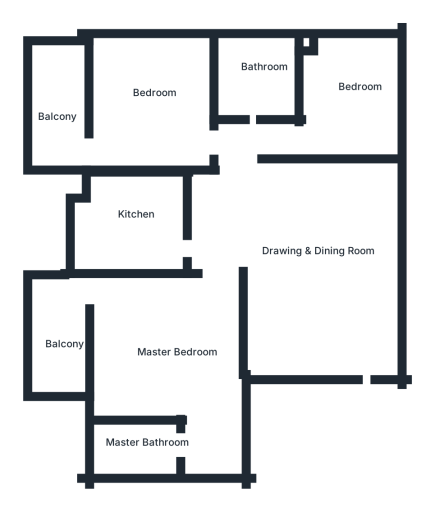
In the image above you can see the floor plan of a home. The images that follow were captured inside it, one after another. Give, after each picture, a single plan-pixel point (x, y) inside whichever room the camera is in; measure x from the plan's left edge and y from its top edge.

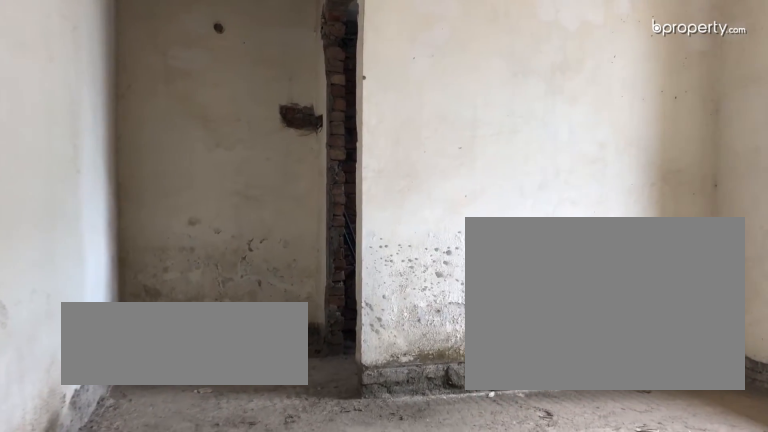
(184, 346)
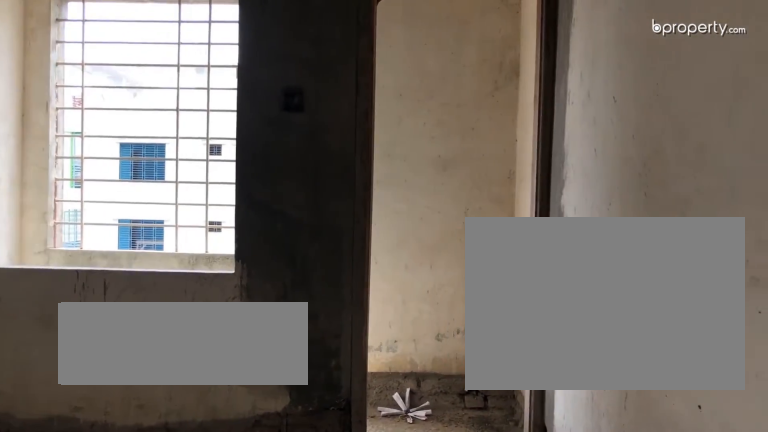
(184, 346)
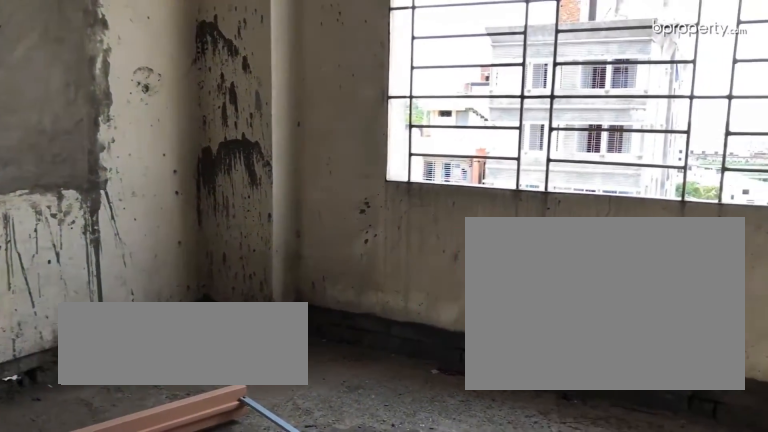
(155, 116)
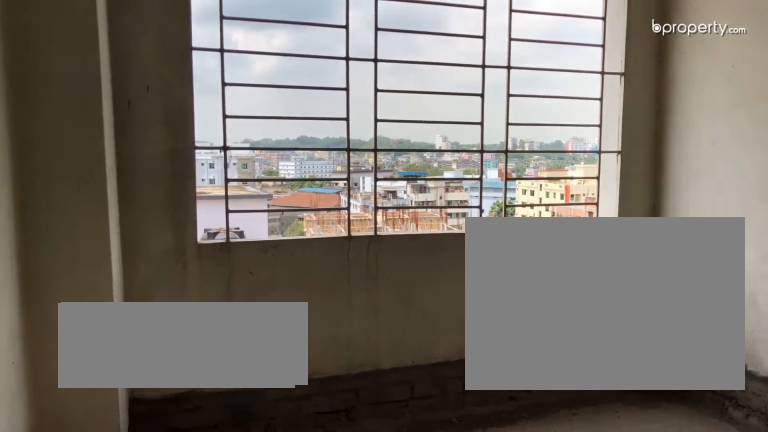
(353, 102)
